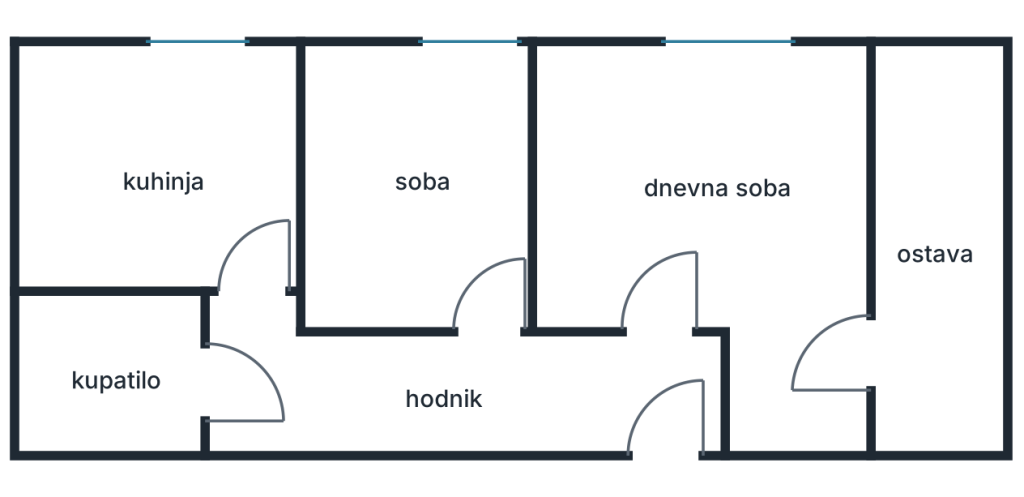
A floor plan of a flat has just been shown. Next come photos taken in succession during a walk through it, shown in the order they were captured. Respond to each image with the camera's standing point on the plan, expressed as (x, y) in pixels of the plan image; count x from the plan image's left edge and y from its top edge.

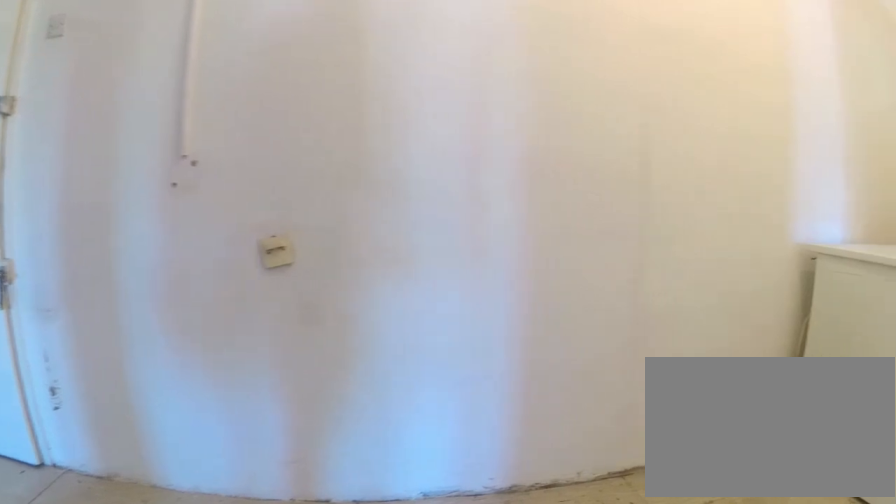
(499, 335)
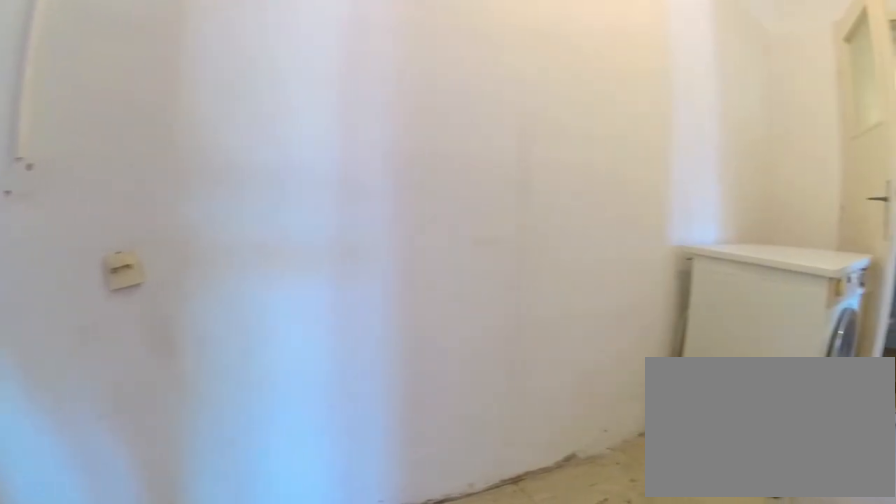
(501, 344)
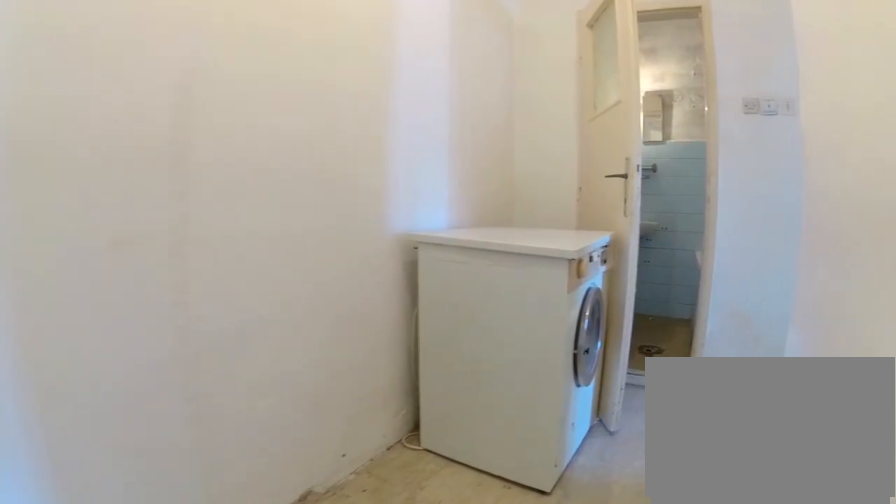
(474, 371)
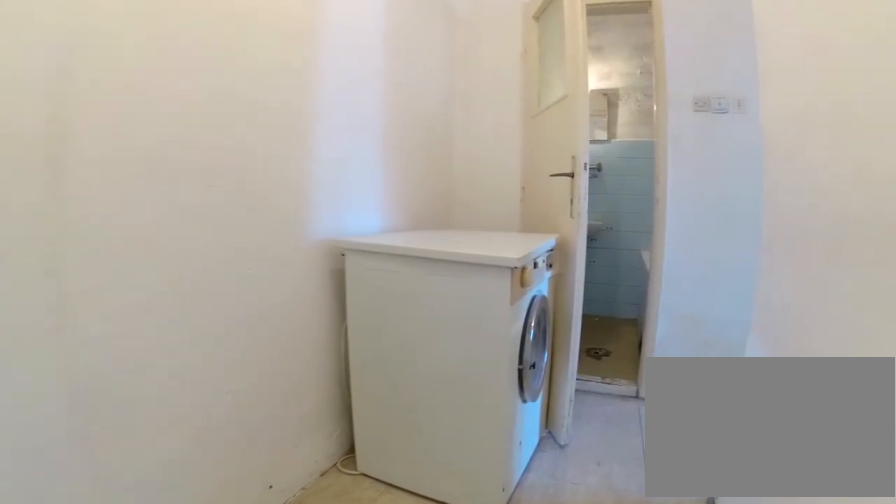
(462, 371)
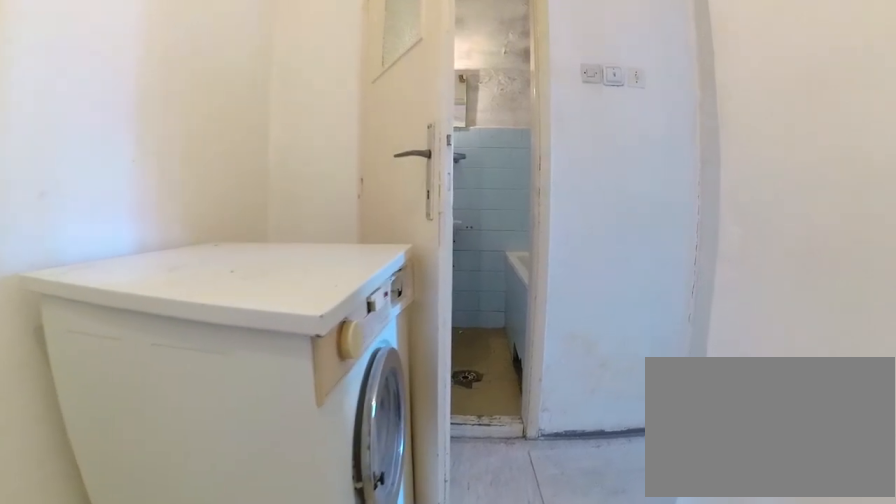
(409, 371)
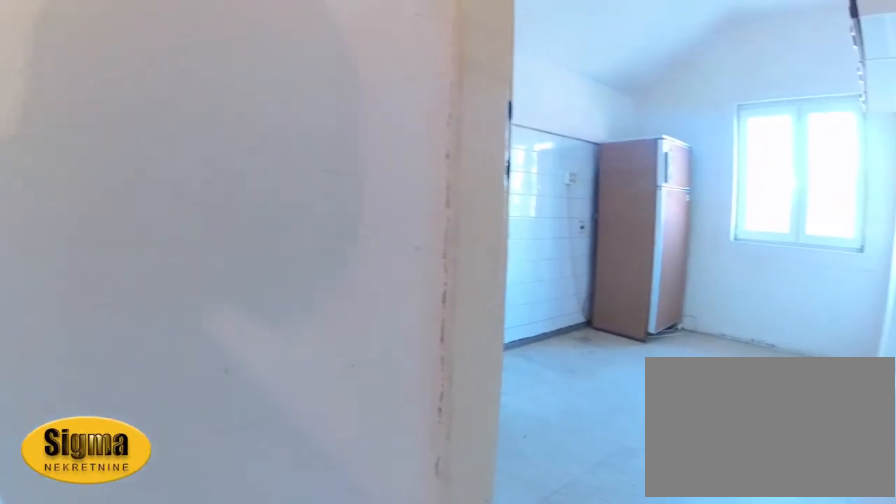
(282, 366)
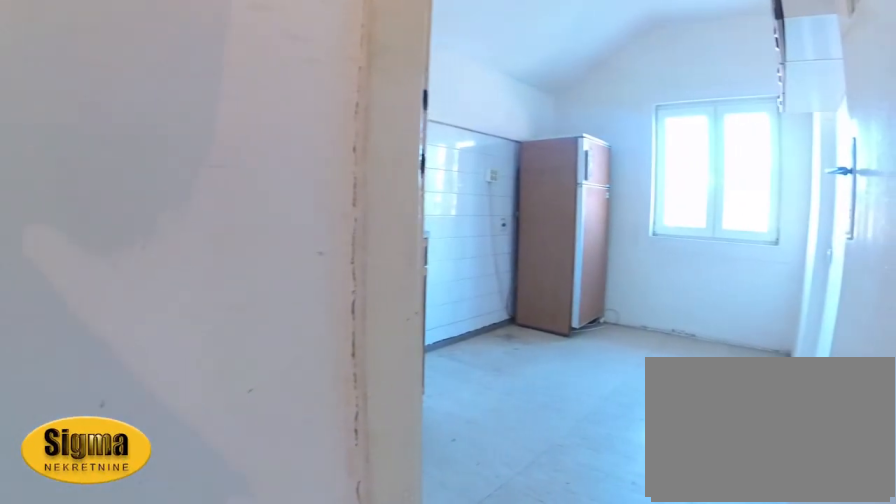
(277, 364)
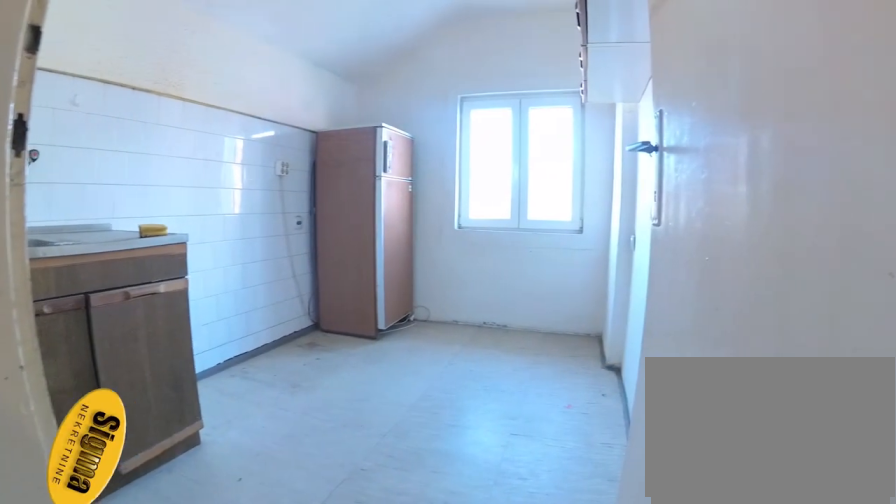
(262, 353)
